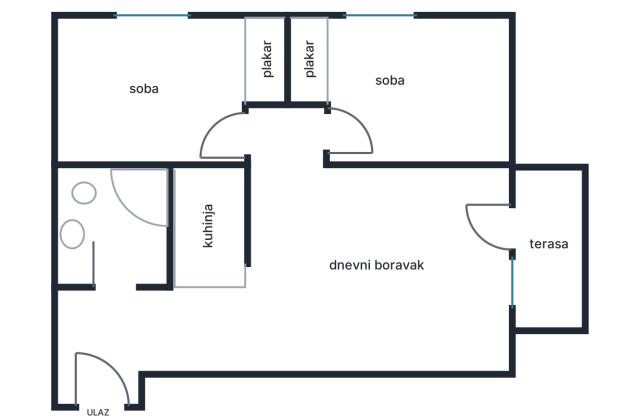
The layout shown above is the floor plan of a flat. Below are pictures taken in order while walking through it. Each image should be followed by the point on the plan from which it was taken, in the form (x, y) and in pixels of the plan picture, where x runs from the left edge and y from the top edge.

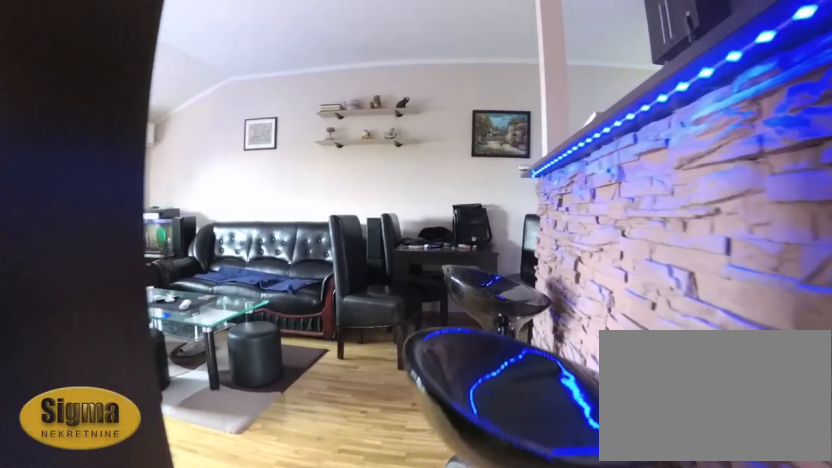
(276, 145)
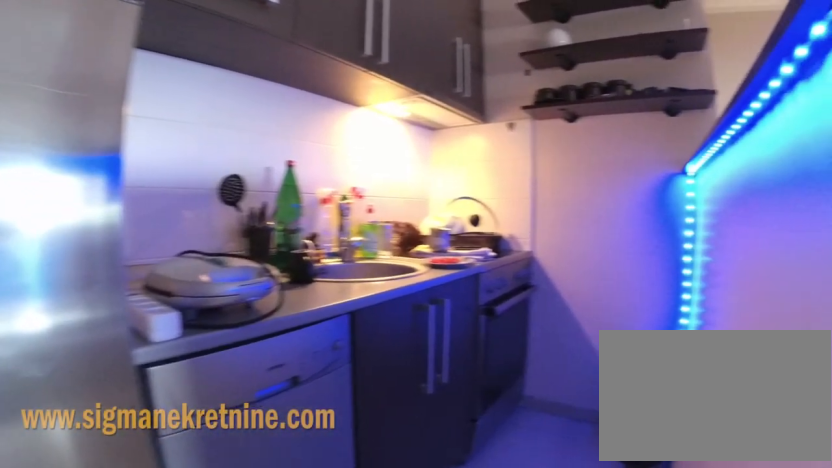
(223, 276)
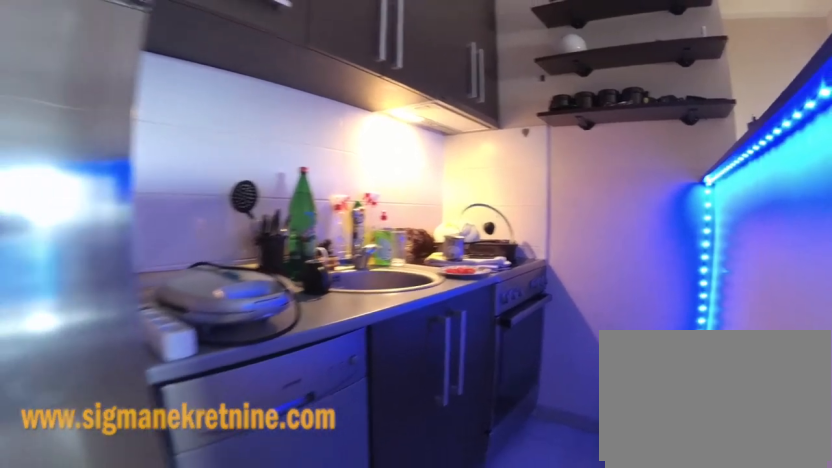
(237, 267)
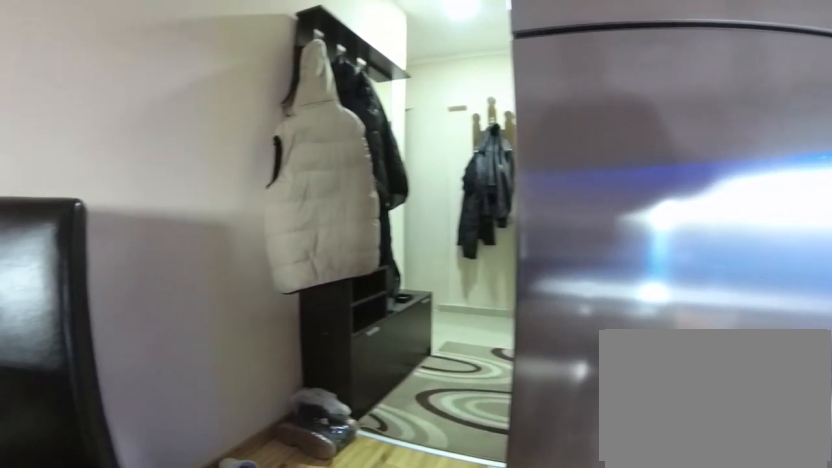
(247, 313)
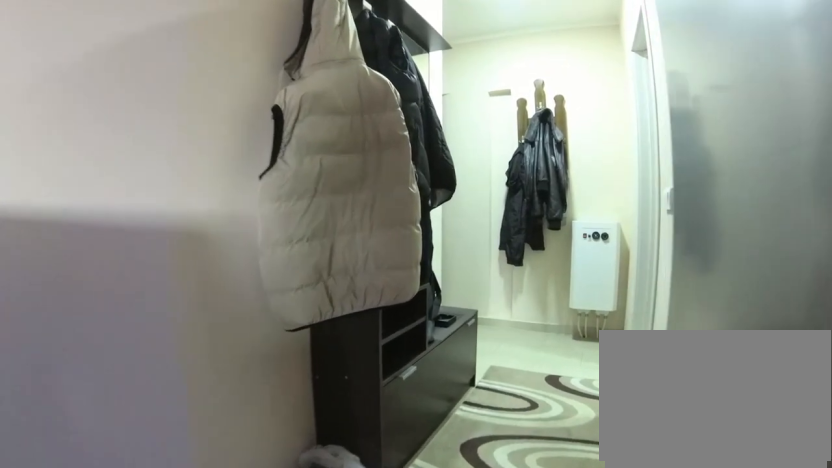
(224, 315)
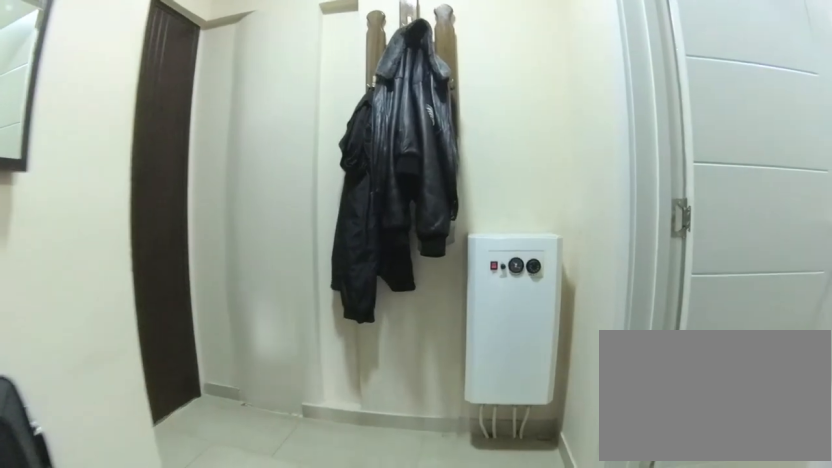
(162, 324)
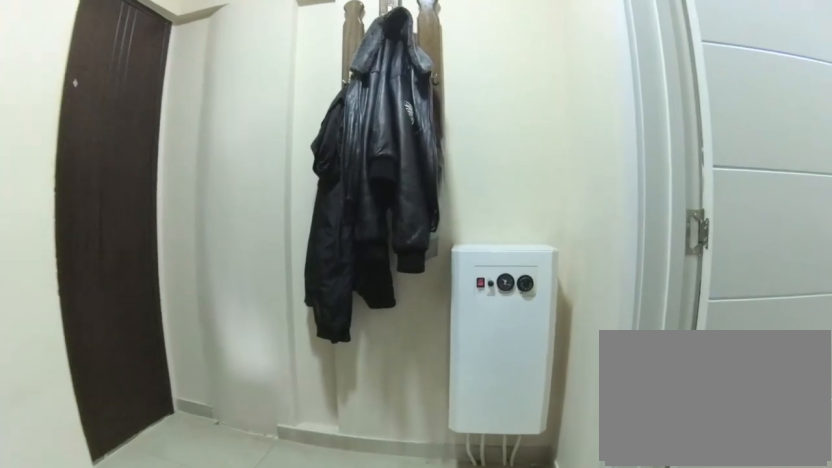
(152, 324)
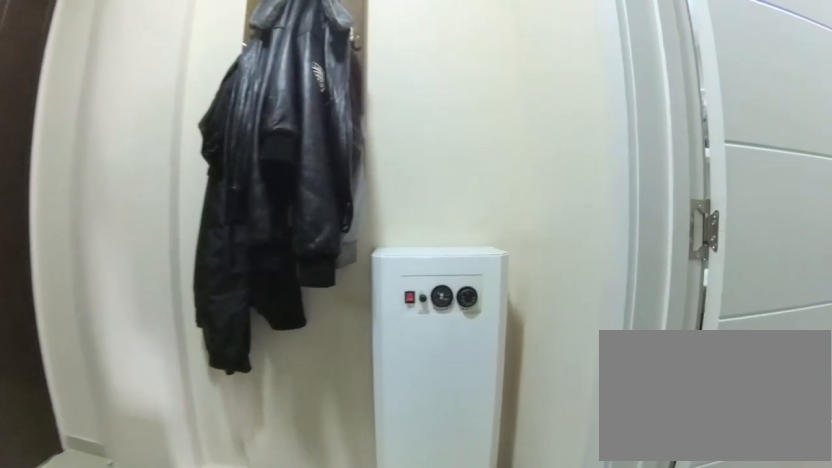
(135, 324)
